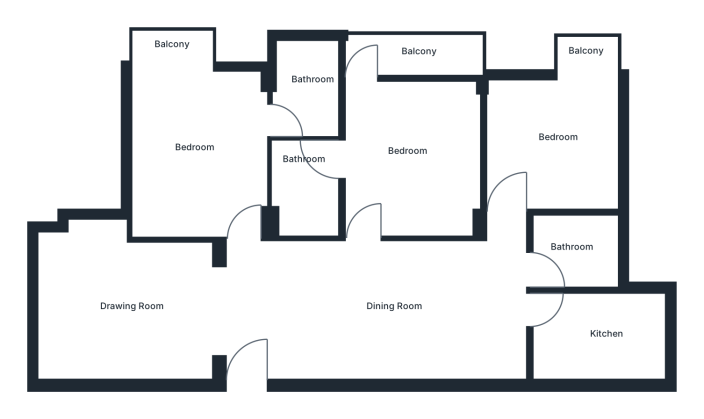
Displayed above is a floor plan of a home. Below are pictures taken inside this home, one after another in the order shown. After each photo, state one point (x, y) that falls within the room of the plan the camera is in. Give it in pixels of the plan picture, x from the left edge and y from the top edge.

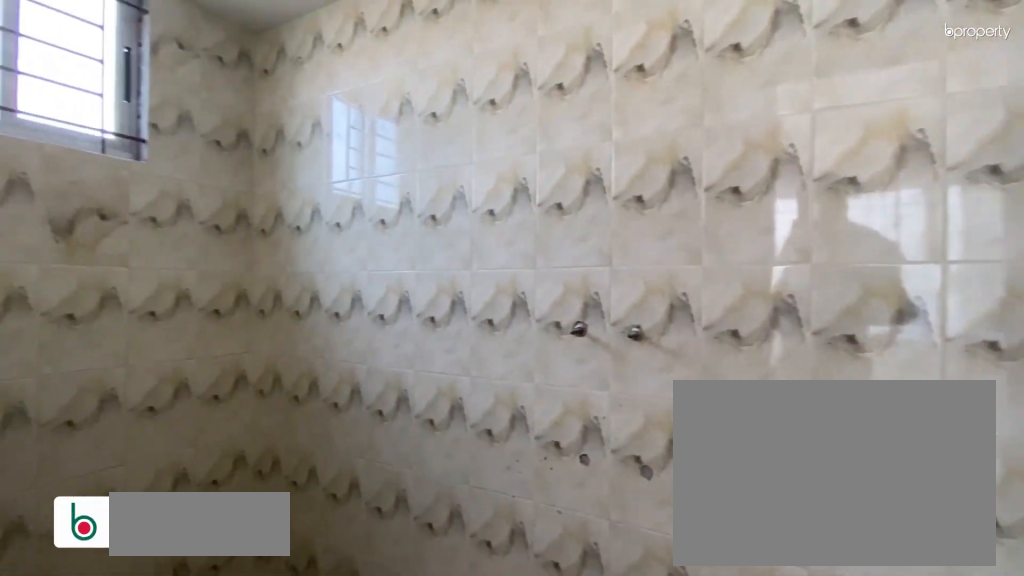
(305, 91)
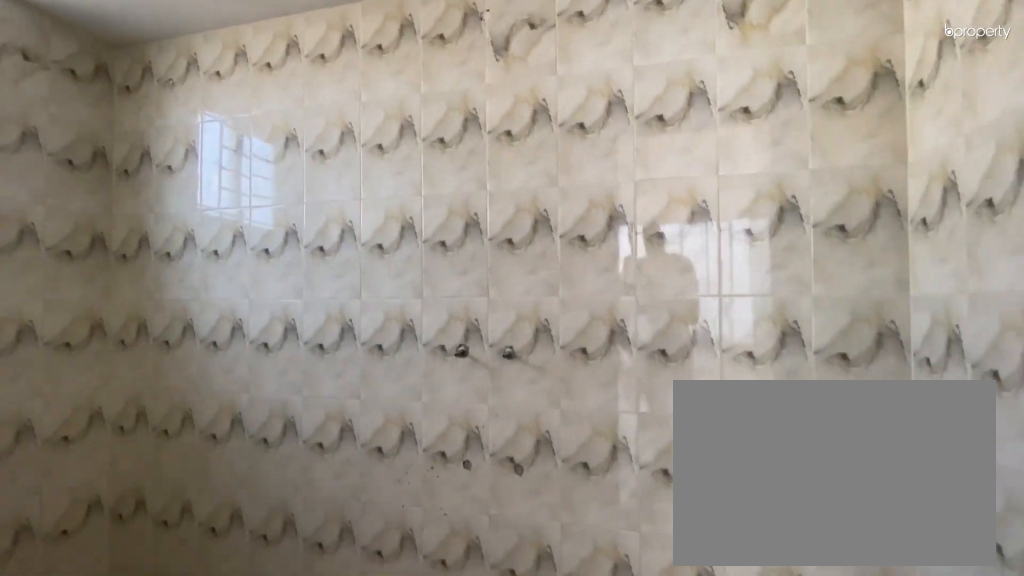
(305, 91)
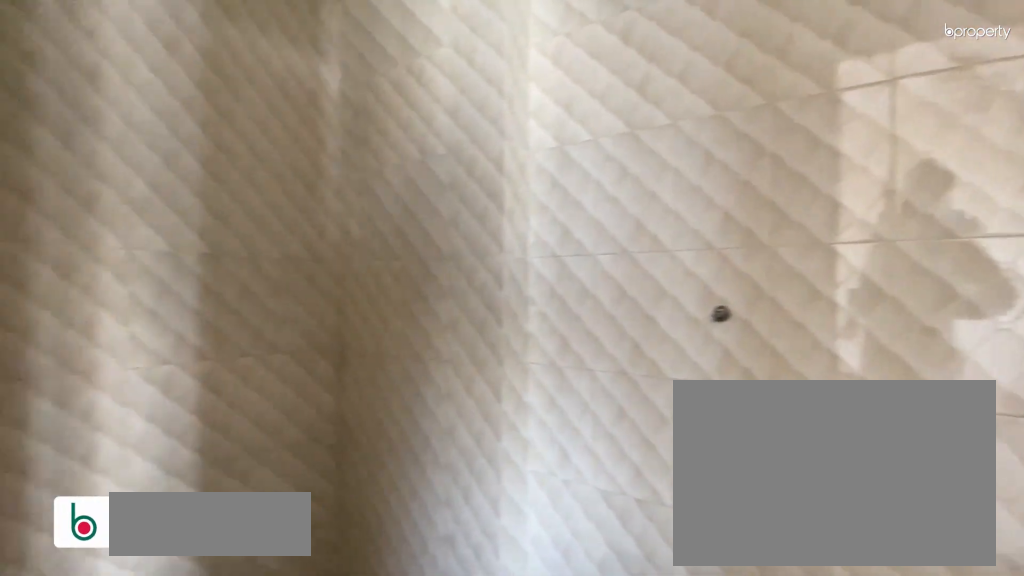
(305, 187)
